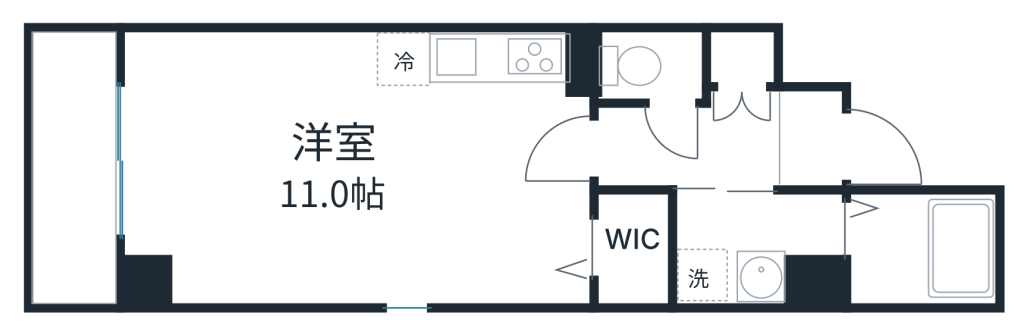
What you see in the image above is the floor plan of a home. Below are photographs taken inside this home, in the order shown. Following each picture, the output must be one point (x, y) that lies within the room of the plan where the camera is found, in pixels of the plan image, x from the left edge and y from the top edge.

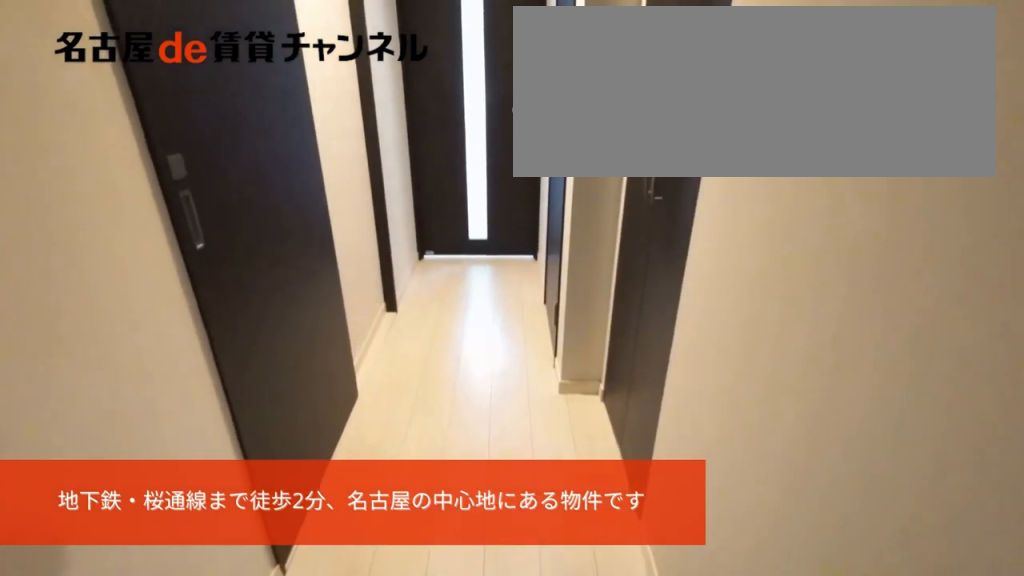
(811, 140)
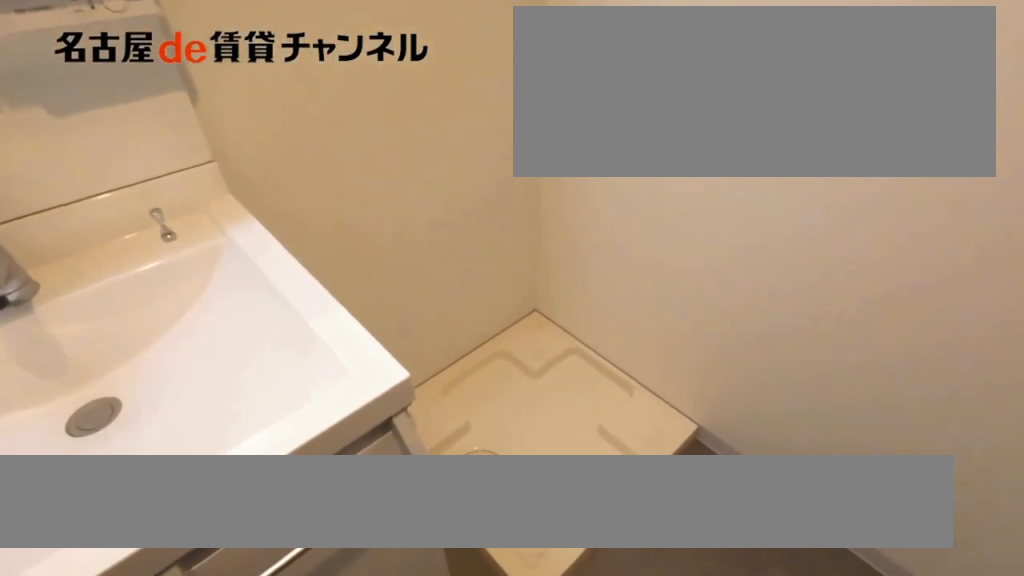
(758, 244)
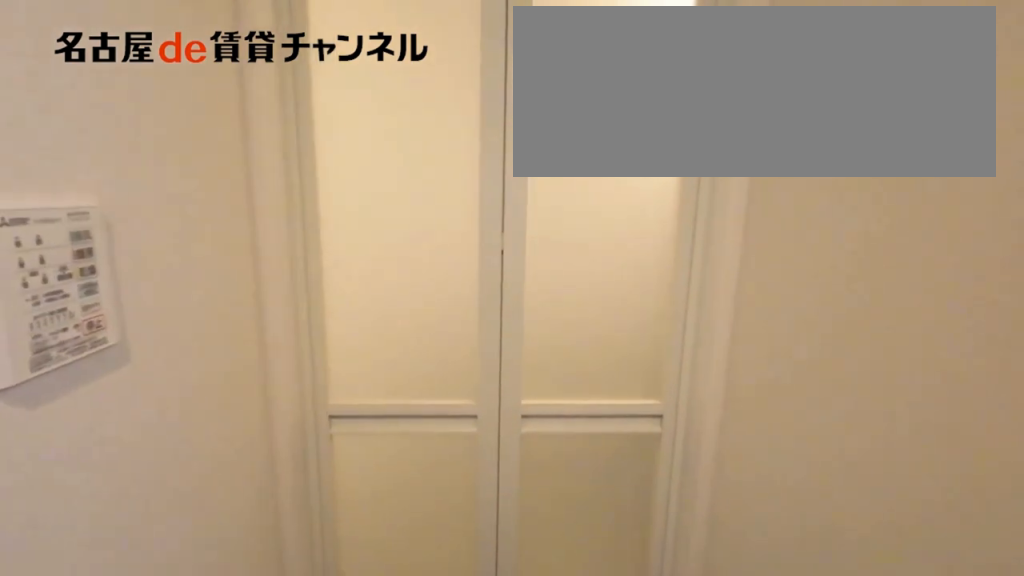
(758, 244)
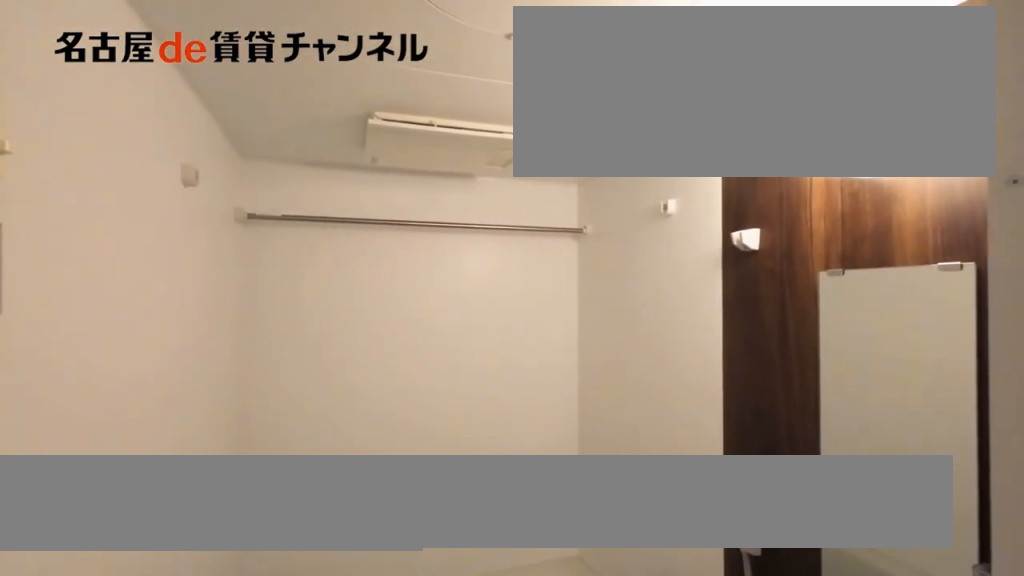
(919, 247)
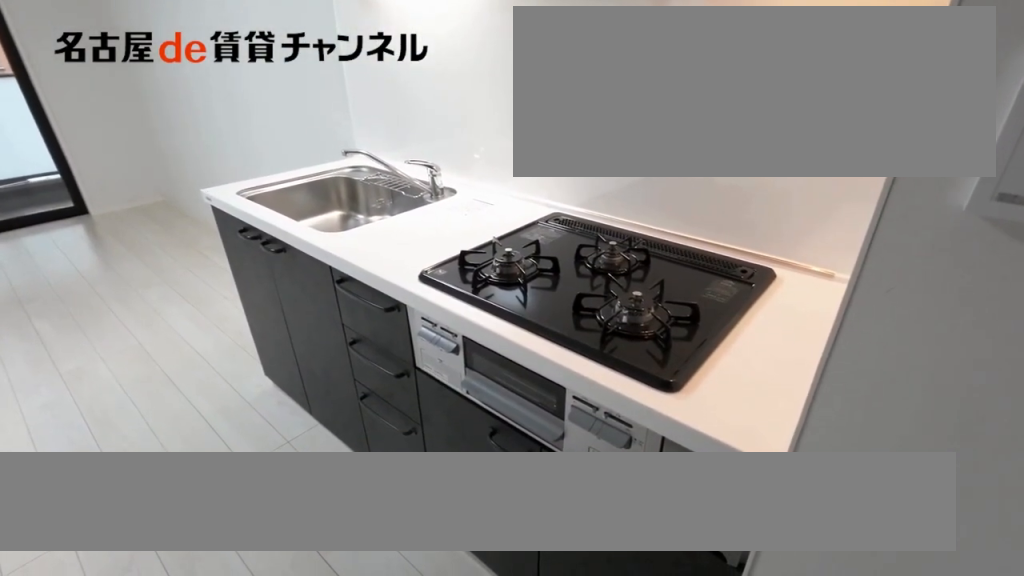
(487, 71)
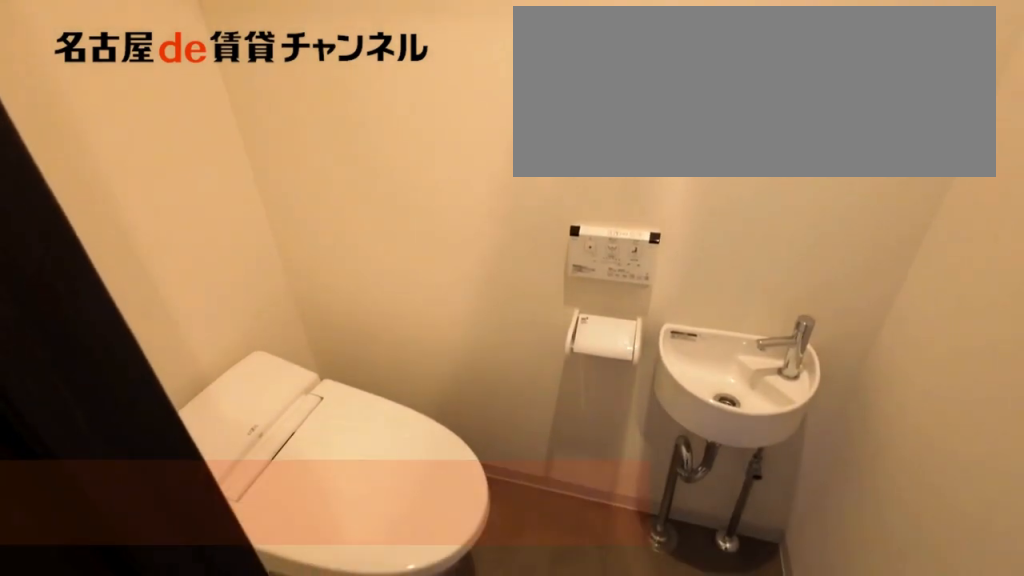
(654, 69)
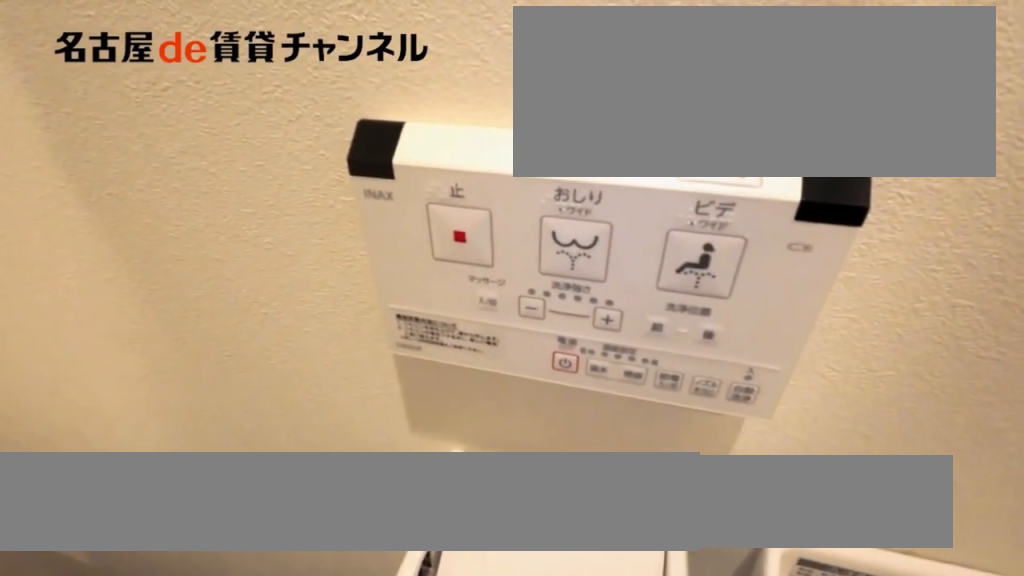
(654, 69)
